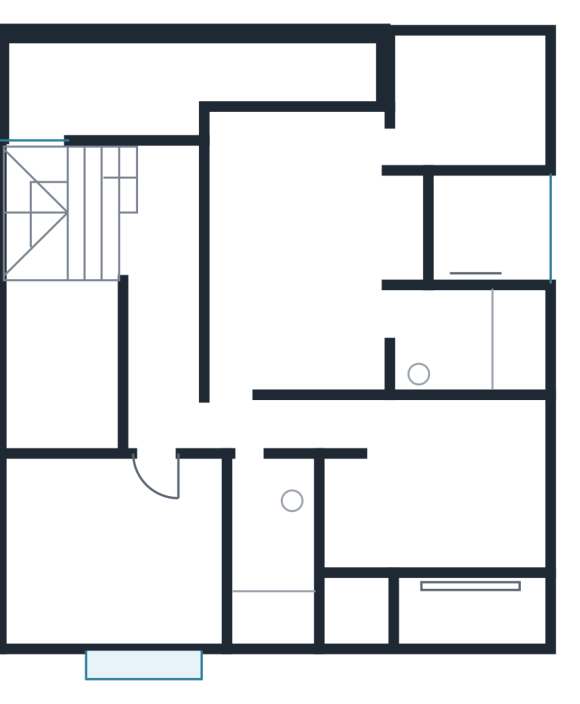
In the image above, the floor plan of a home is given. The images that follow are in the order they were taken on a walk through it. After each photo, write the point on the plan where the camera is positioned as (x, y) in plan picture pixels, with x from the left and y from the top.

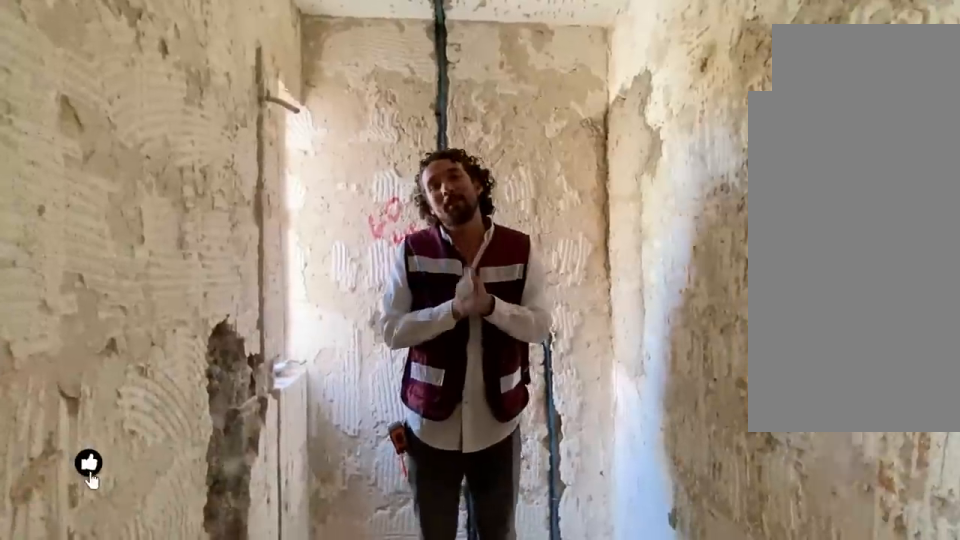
(254, 465)
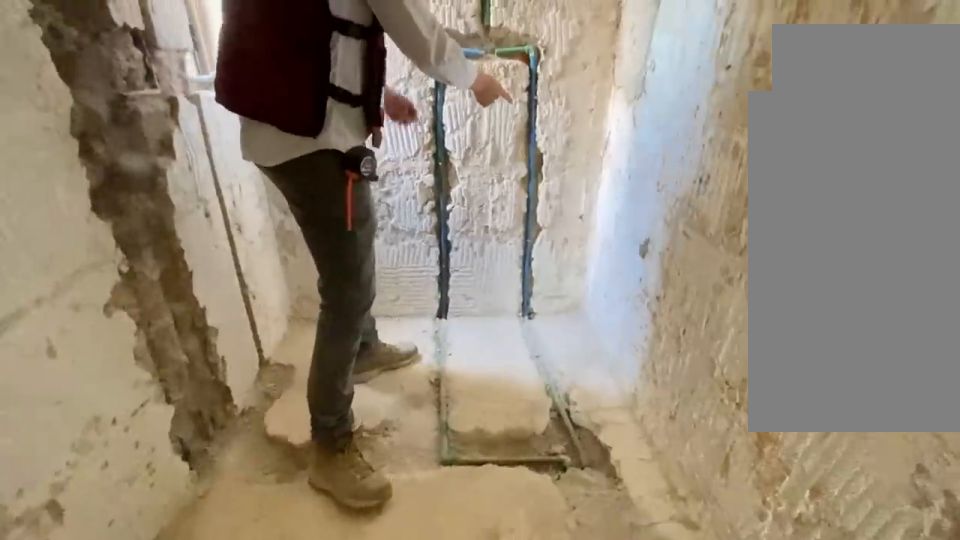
(256, 483)
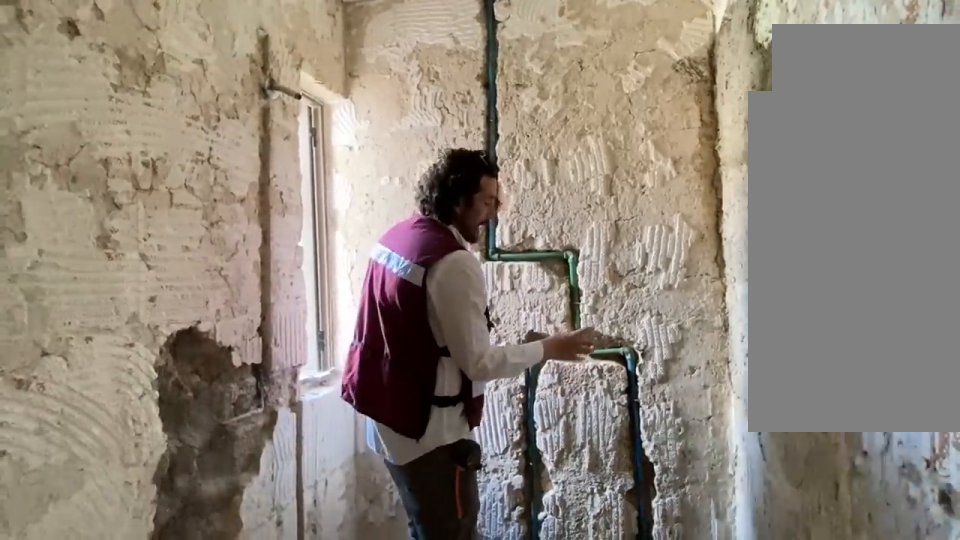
(271, 527)
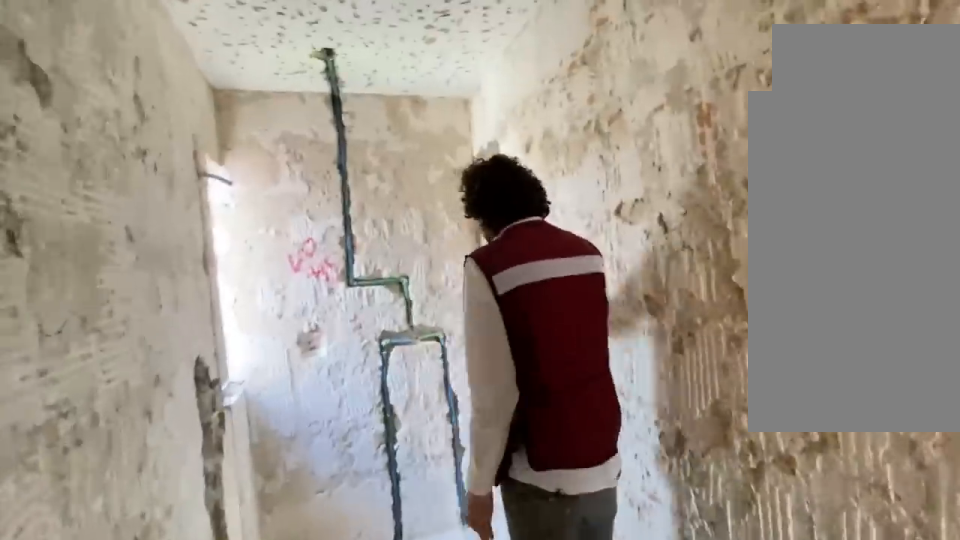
(256, 482)
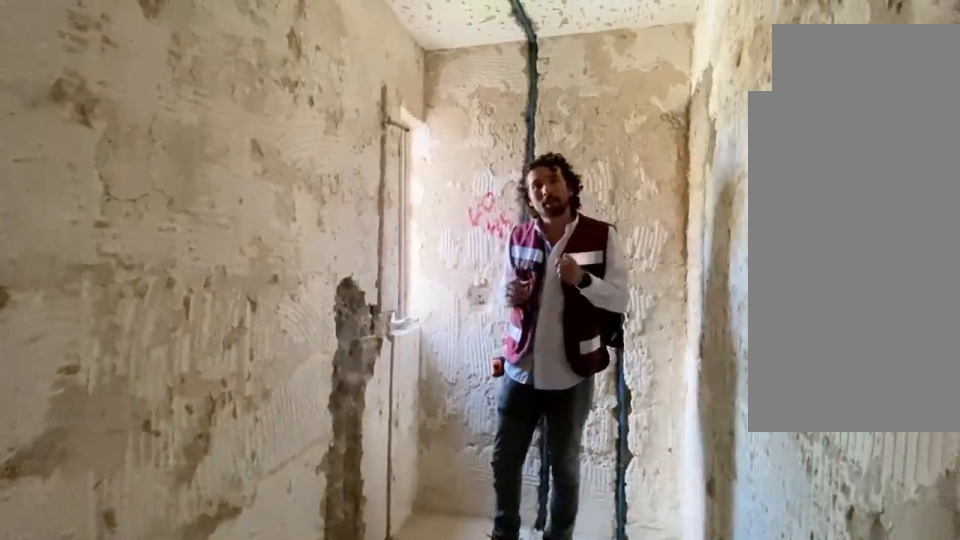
(251, 543)
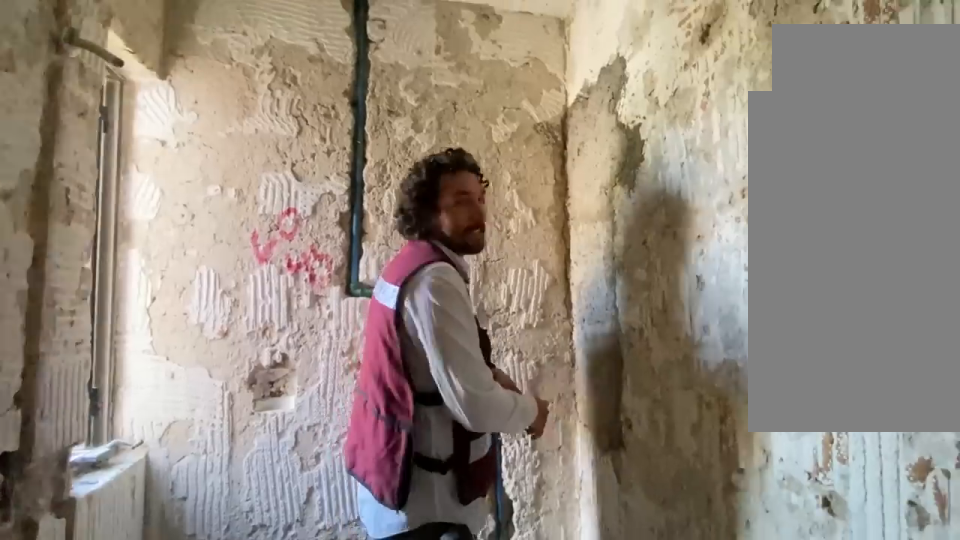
(262, 549)
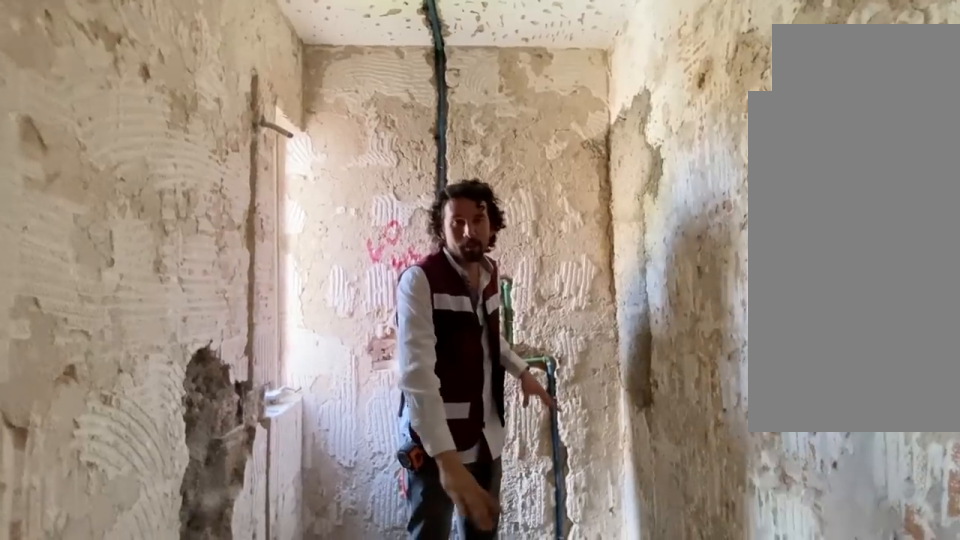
(262, 547)
